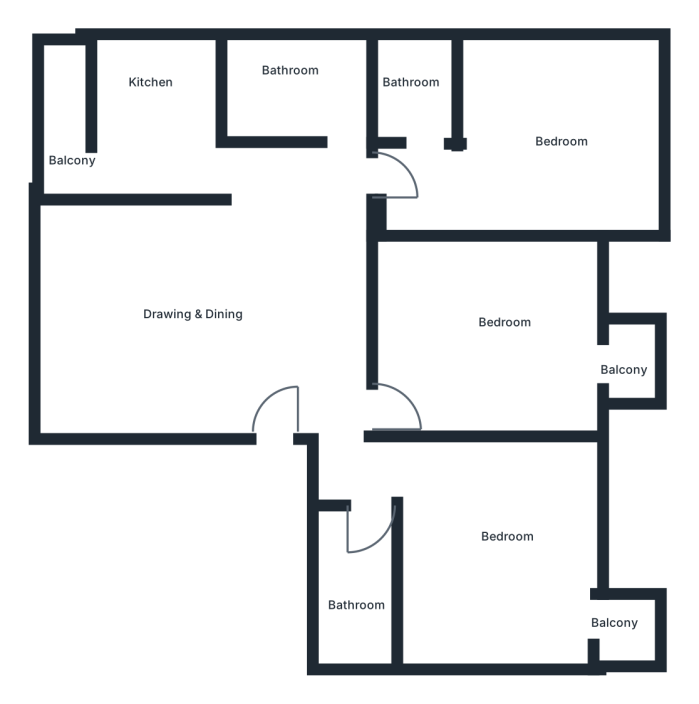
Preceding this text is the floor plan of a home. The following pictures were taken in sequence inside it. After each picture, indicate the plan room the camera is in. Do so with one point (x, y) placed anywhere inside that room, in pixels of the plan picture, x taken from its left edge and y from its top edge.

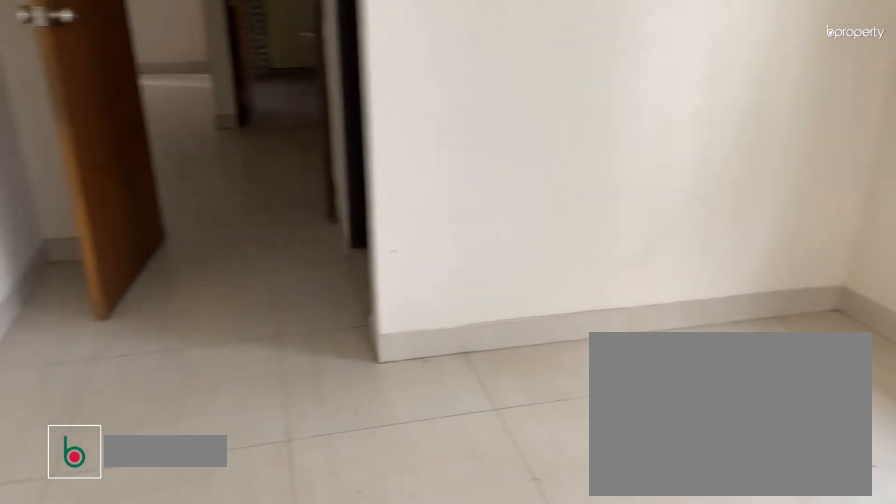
(541, 145)
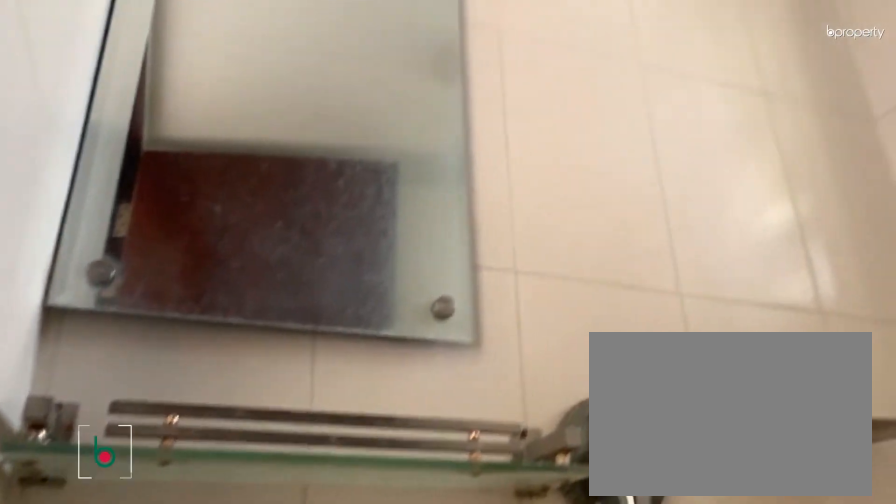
(422, 101)
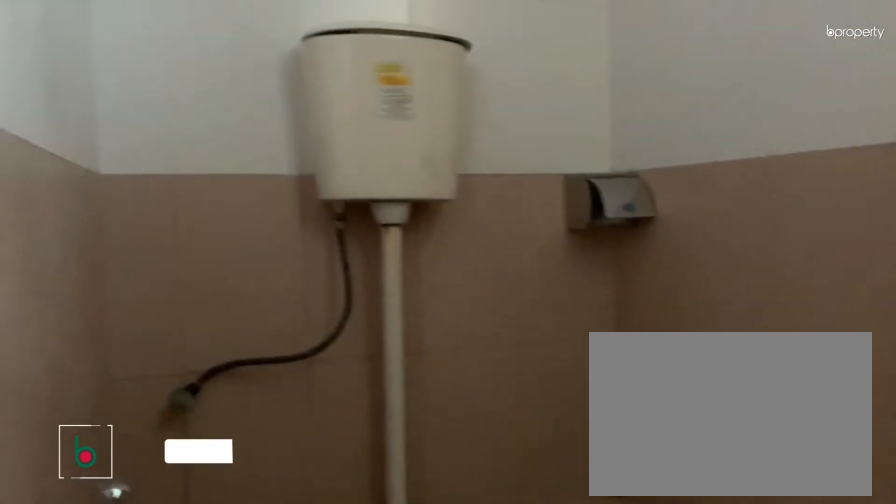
(320, 87)
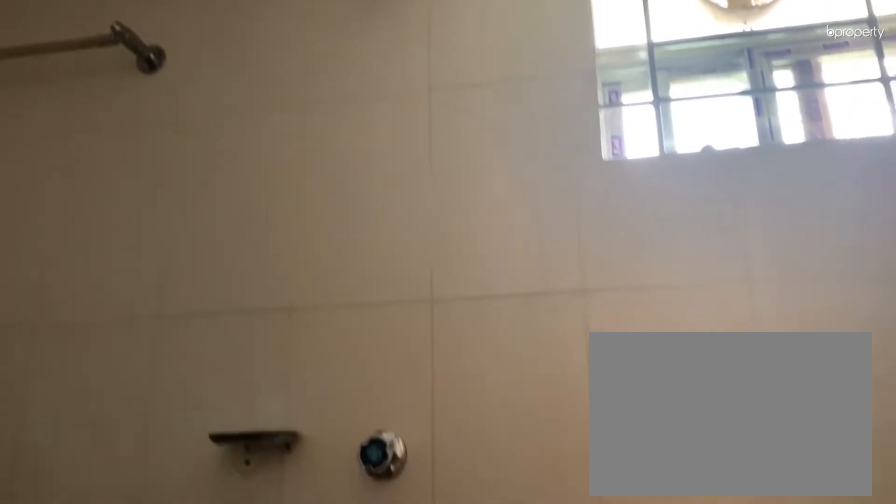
(320, 87)
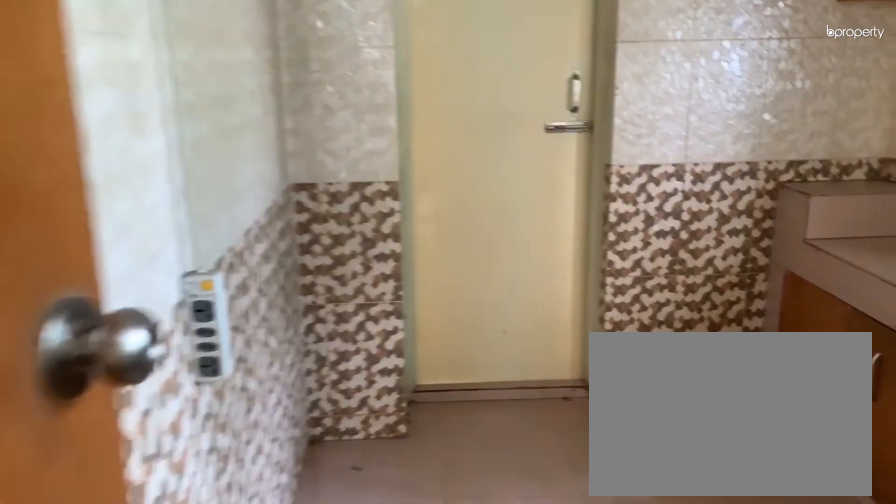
(160, 107)
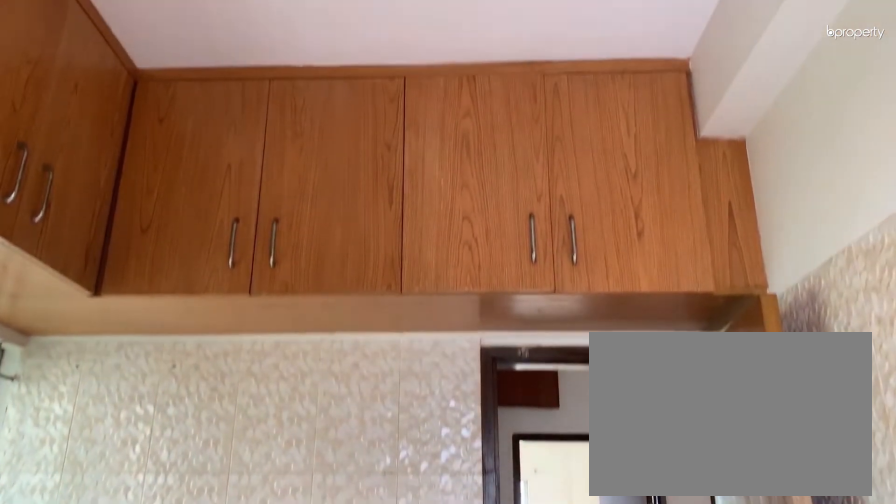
(160, 107)
